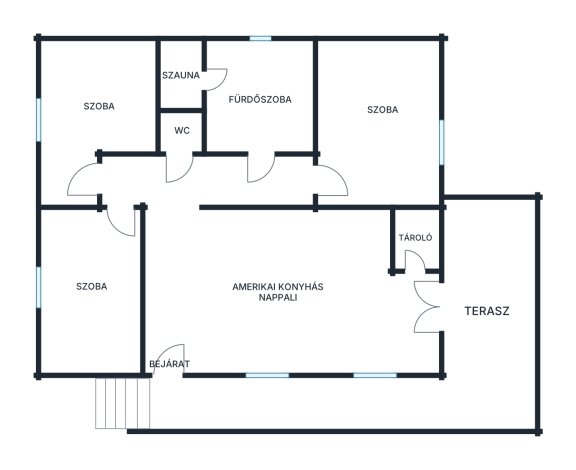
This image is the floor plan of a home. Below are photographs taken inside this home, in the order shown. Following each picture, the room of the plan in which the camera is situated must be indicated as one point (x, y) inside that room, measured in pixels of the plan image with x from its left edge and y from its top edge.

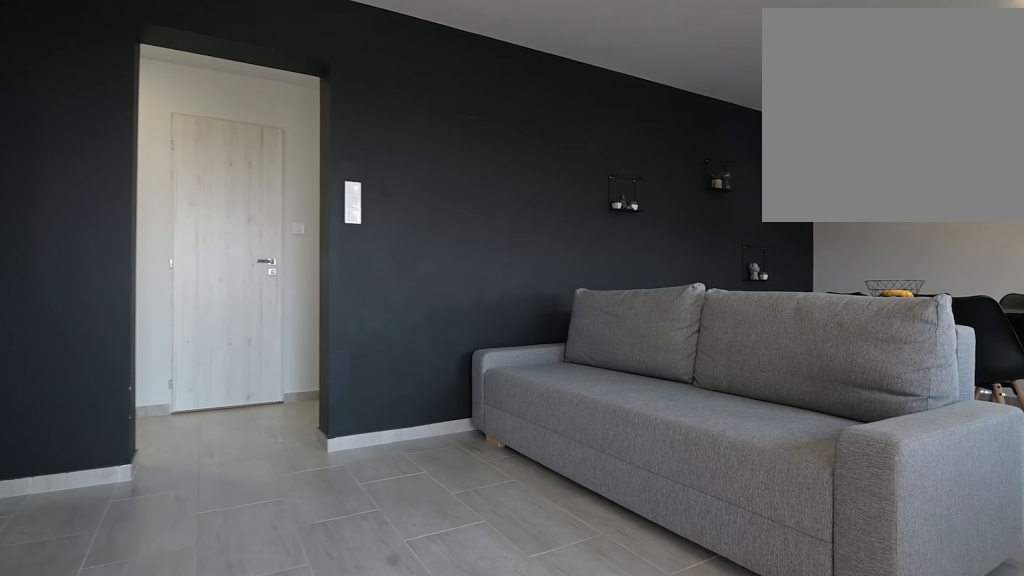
(215, 286)
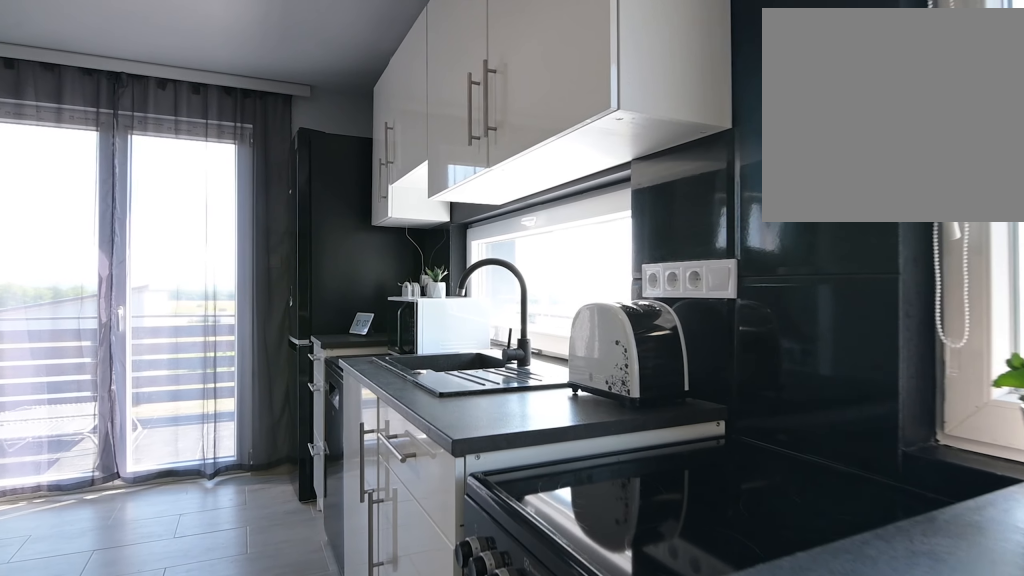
(215, 286)
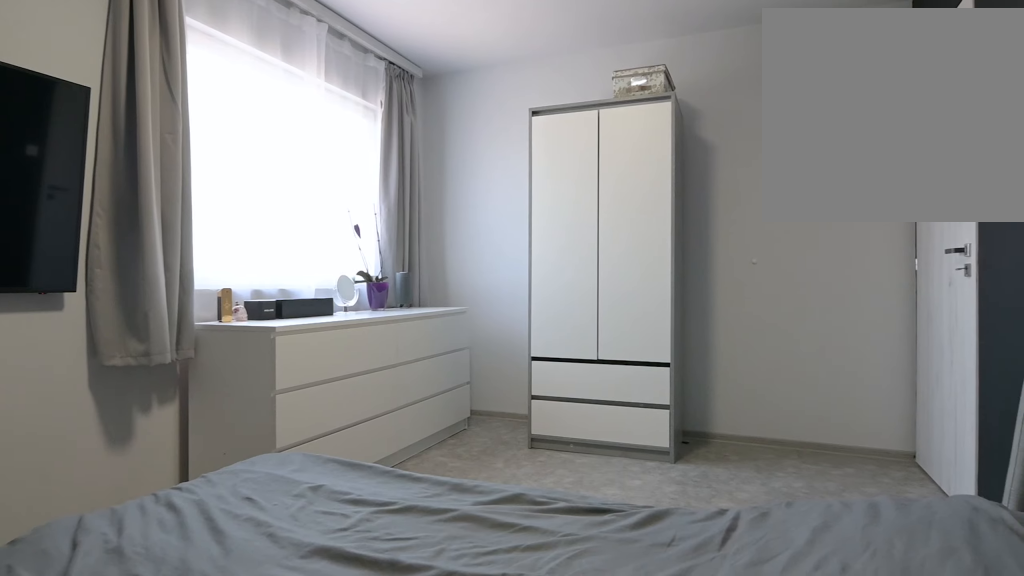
(374, 133)
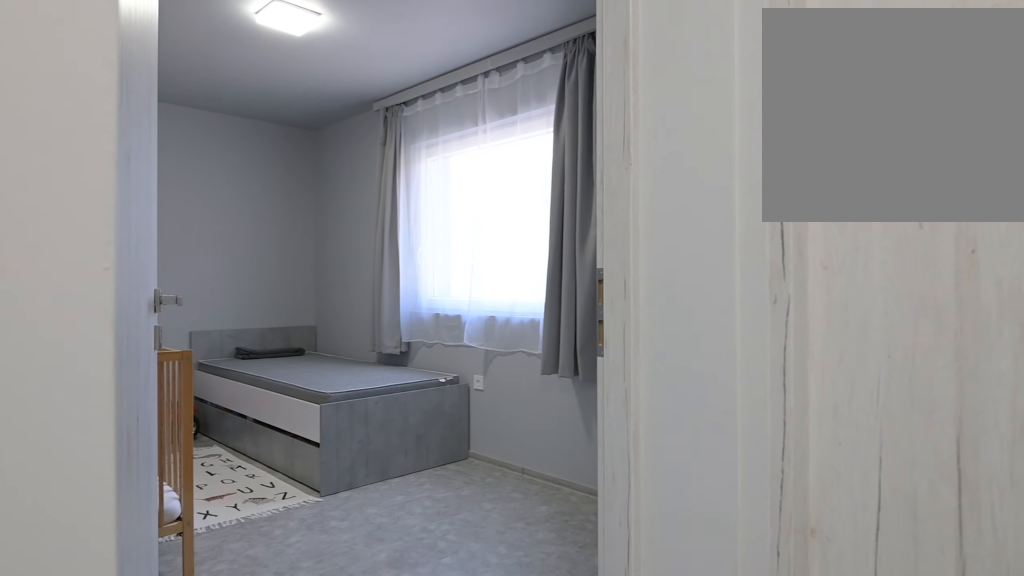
(95, 290)
